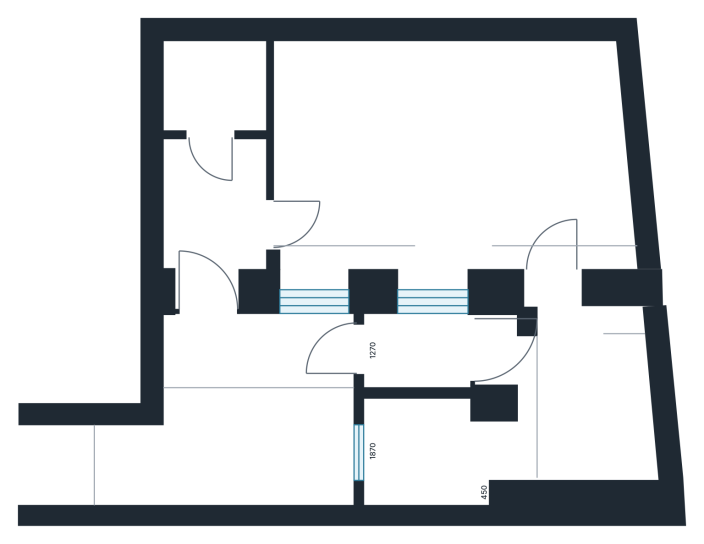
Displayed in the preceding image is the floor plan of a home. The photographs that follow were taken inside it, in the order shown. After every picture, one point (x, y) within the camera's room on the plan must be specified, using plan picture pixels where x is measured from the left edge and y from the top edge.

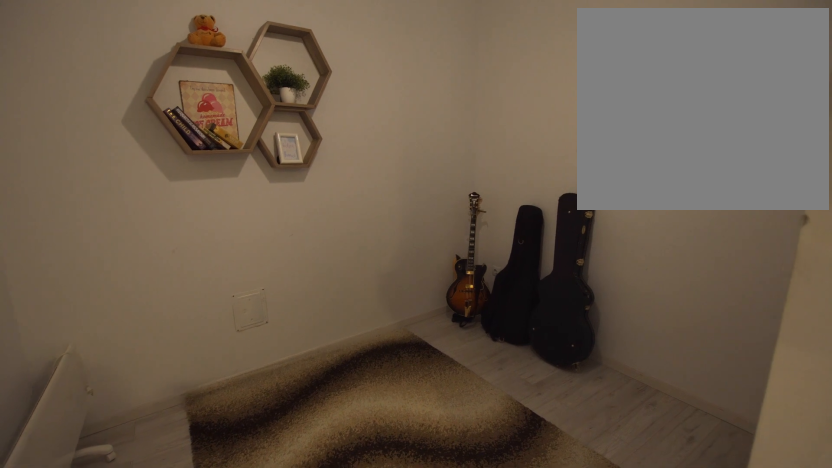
(568, 389)
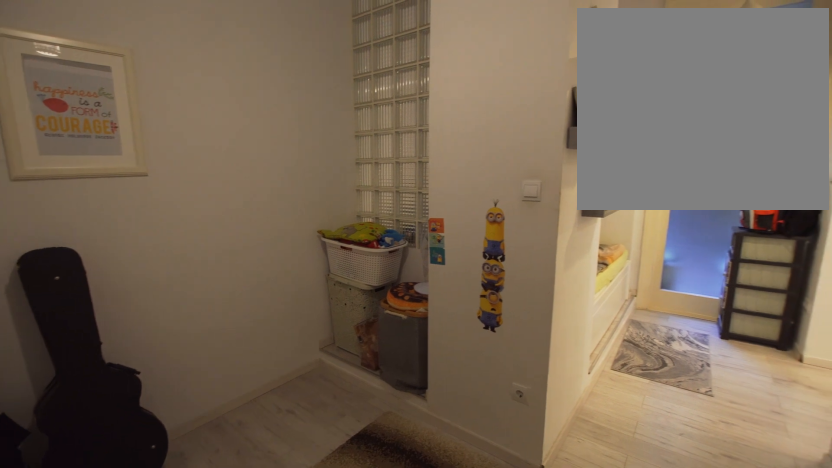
(568, 389)
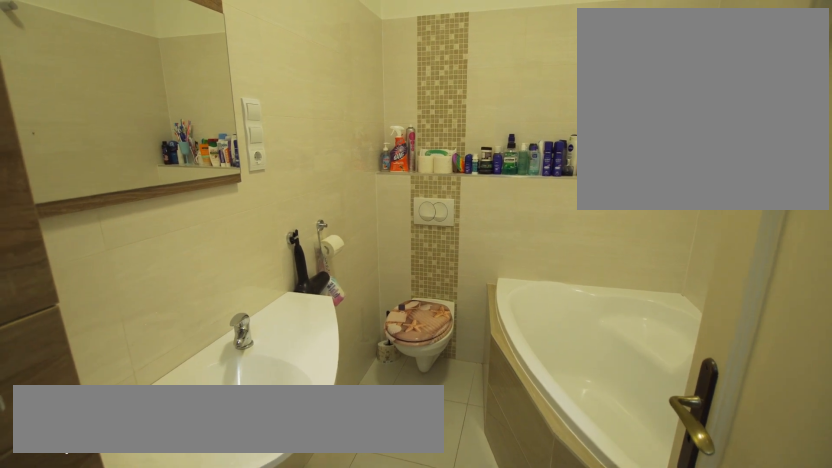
(206, 207)
